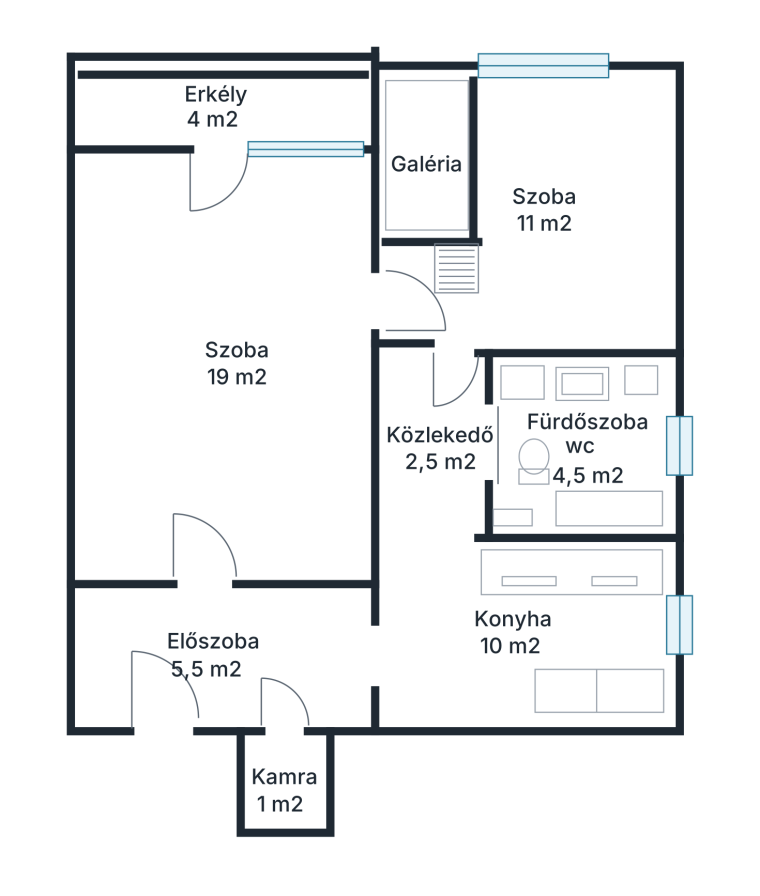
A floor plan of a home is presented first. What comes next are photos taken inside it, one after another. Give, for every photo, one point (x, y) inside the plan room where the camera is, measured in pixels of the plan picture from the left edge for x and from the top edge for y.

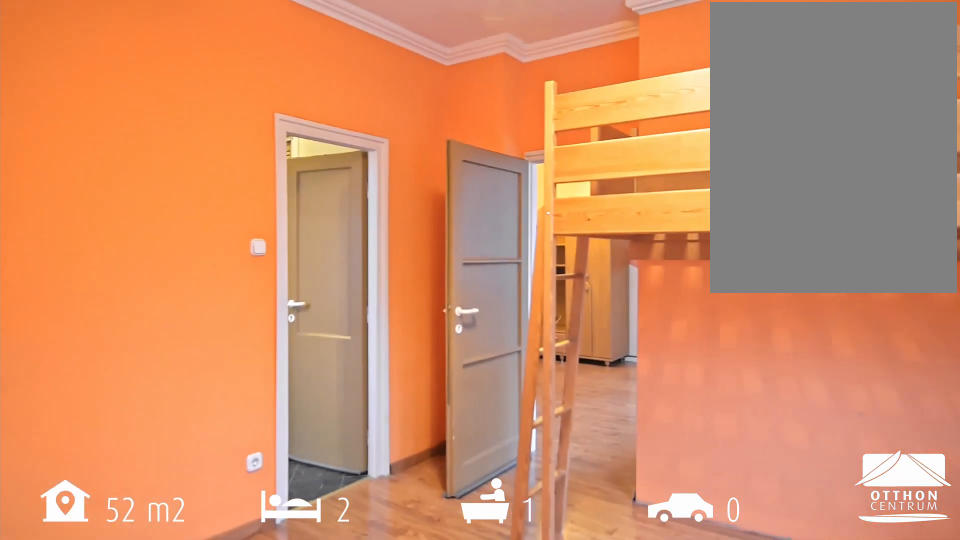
(545, 206)
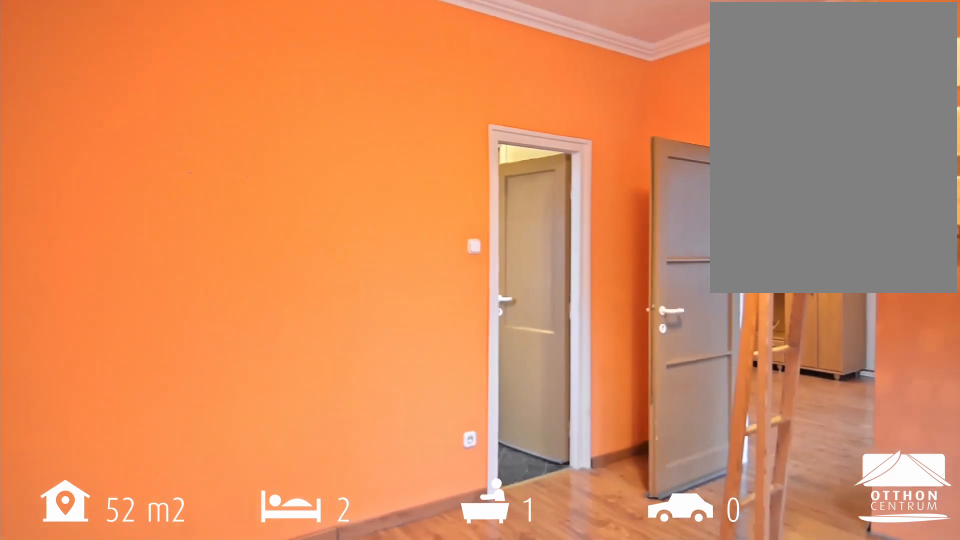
(545, 206)
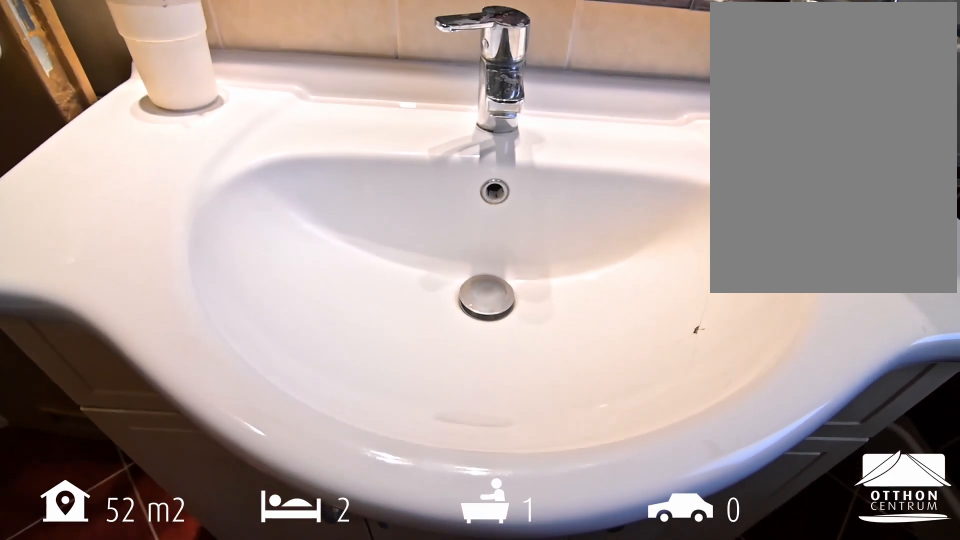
(589, 442)
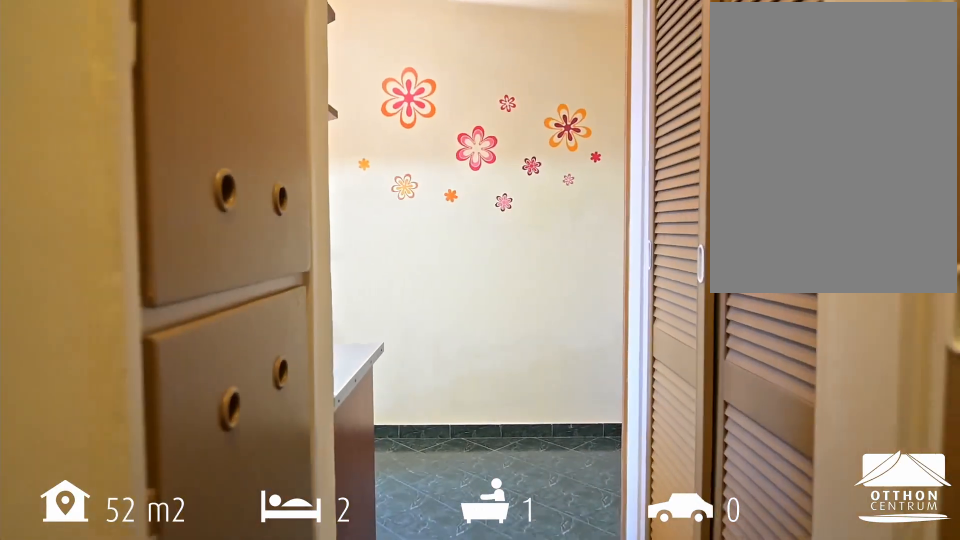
(449, 454)
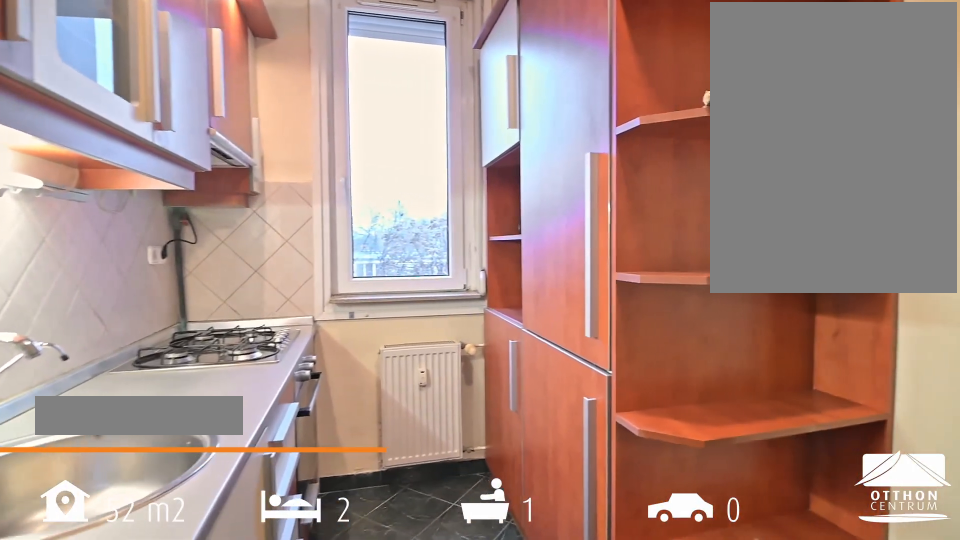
(517, 630)
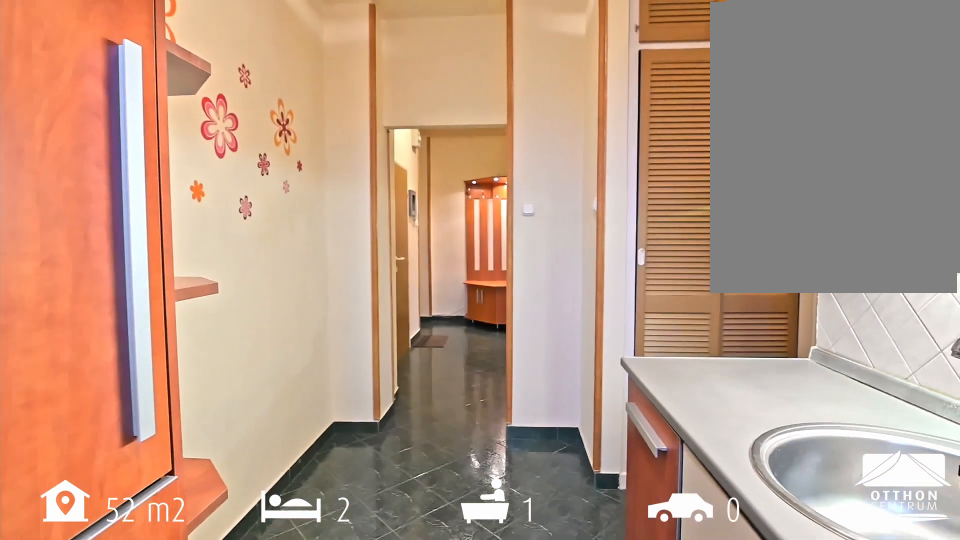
(517, 631)
